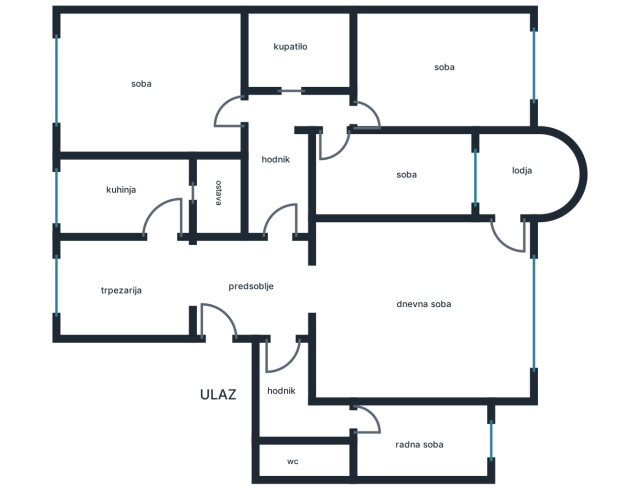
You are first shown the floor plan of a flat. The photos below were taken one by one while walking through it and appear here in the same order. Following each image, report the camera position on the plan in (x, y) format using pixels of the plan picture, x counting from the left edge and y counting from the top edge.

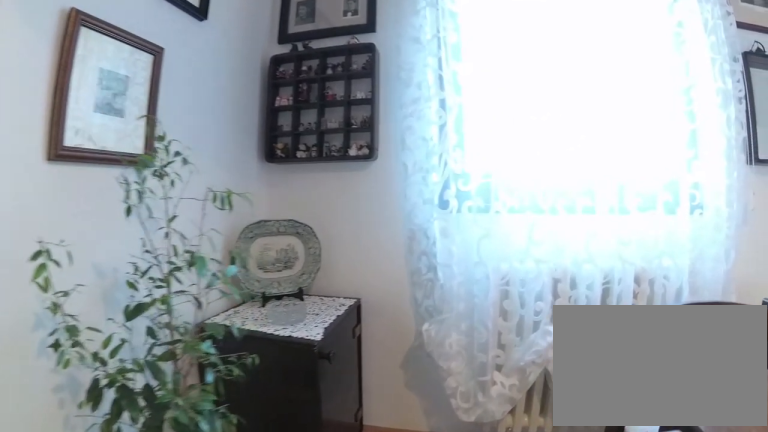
(141, 314)
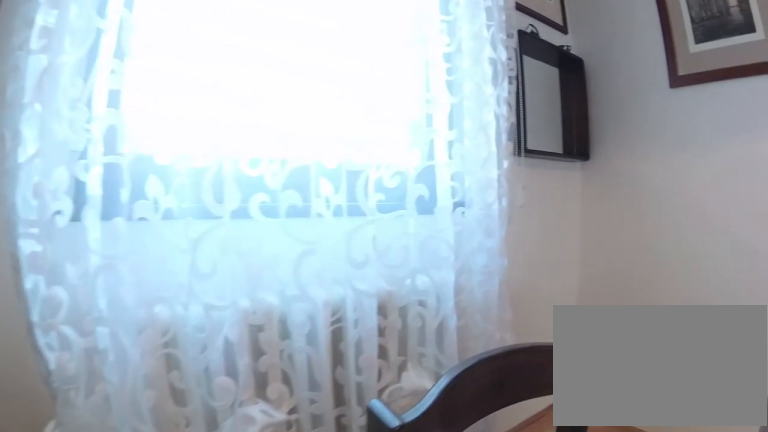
(105, 318)
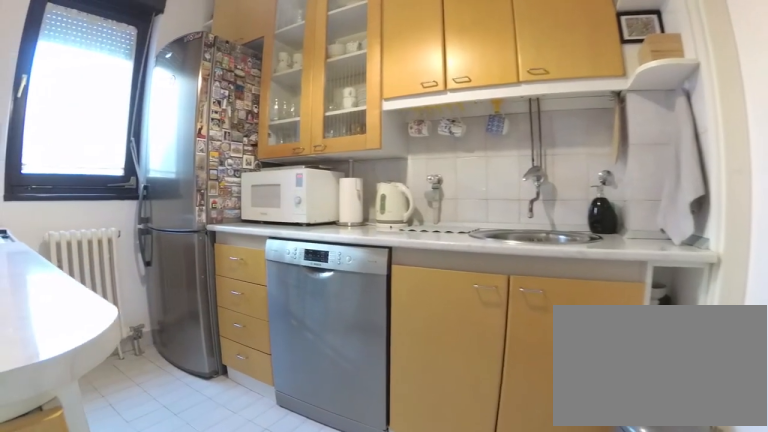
(171, 231)
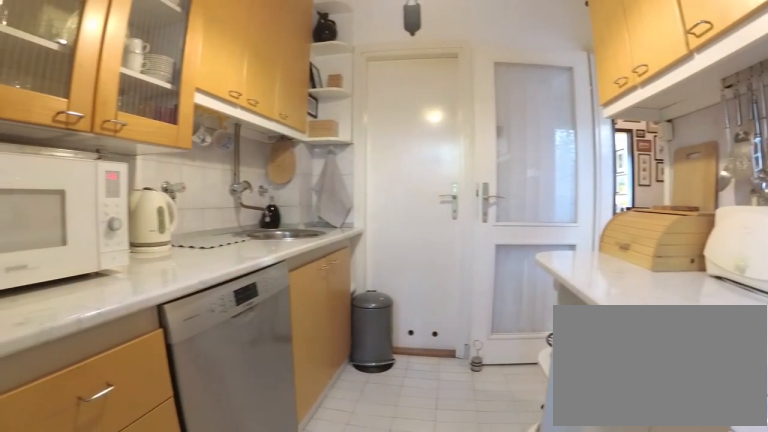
(61, 188)
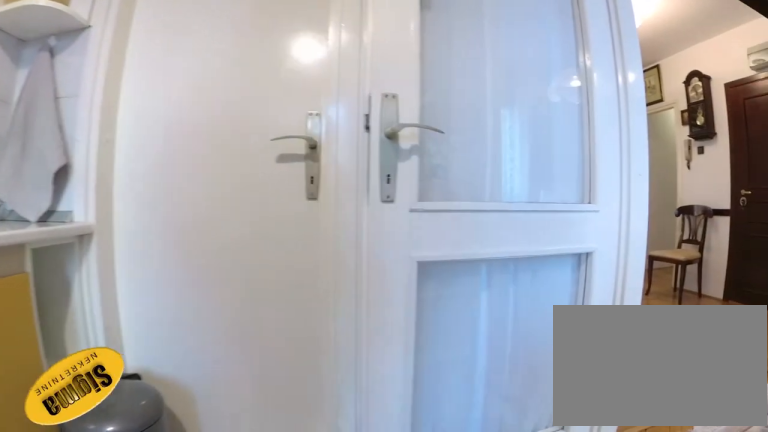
(132, 199)
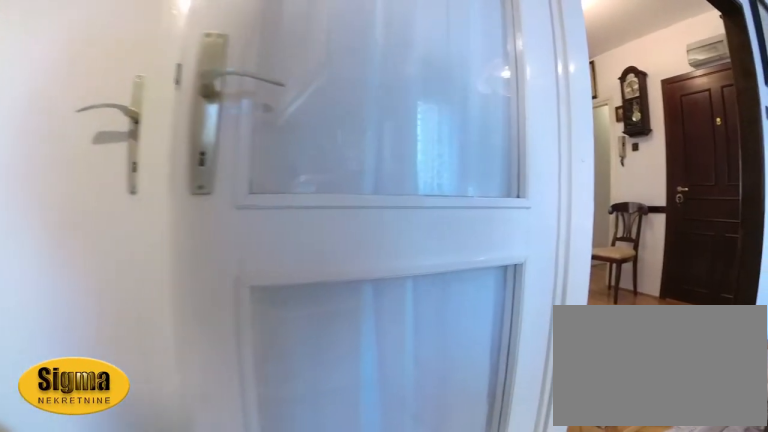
(142, 202)
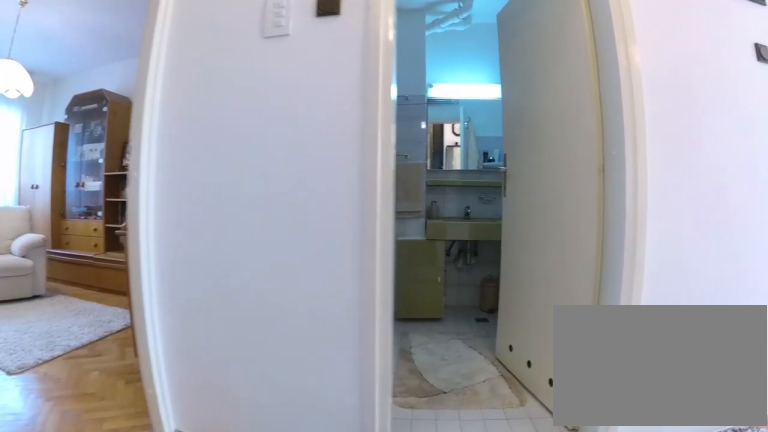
(284, 174)
